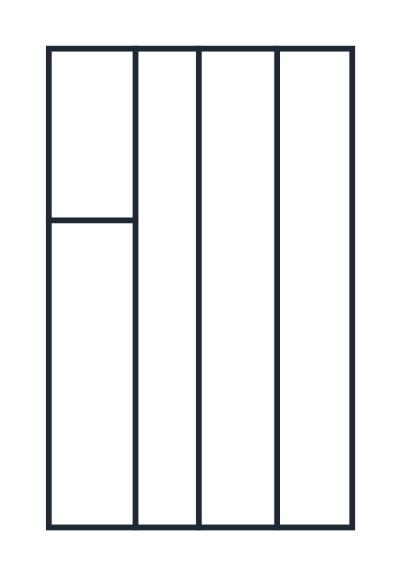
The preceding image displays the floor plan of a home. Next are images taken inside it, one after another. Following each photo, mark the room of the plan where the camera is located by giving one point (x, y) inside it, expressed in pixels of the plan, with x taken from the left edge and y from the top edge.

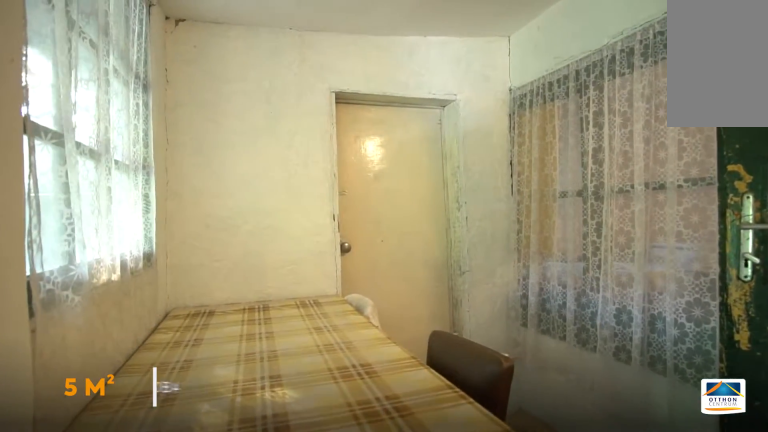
(171, 359)
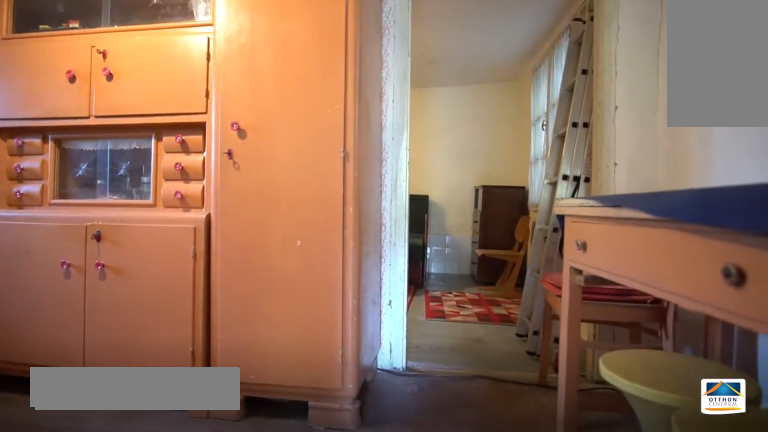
(239, 359)
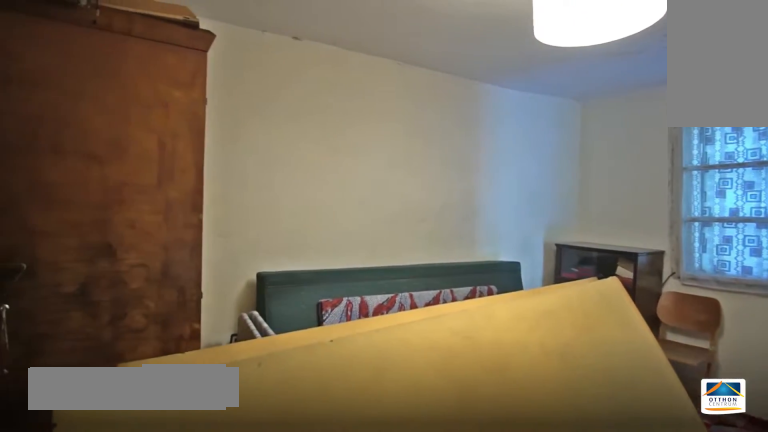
(320, 359)
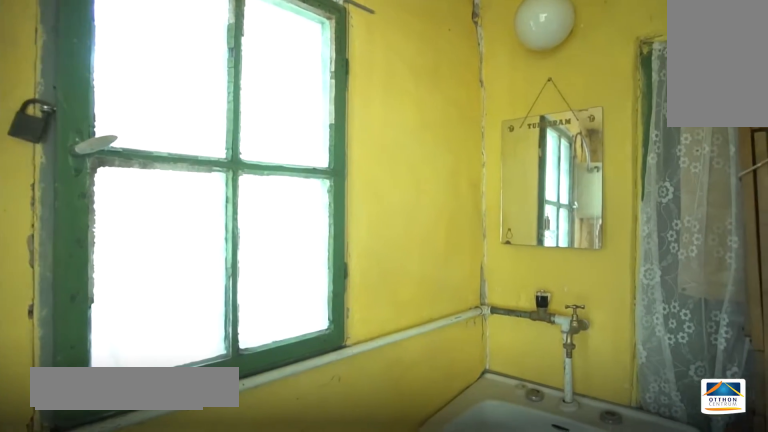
(89, 142)
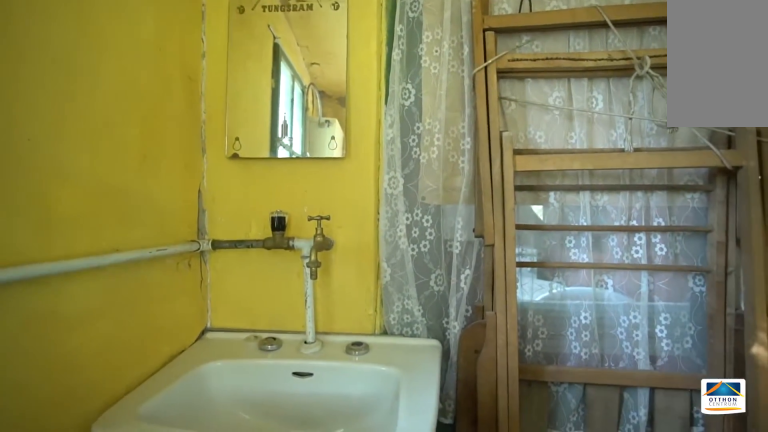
(89, 142)
